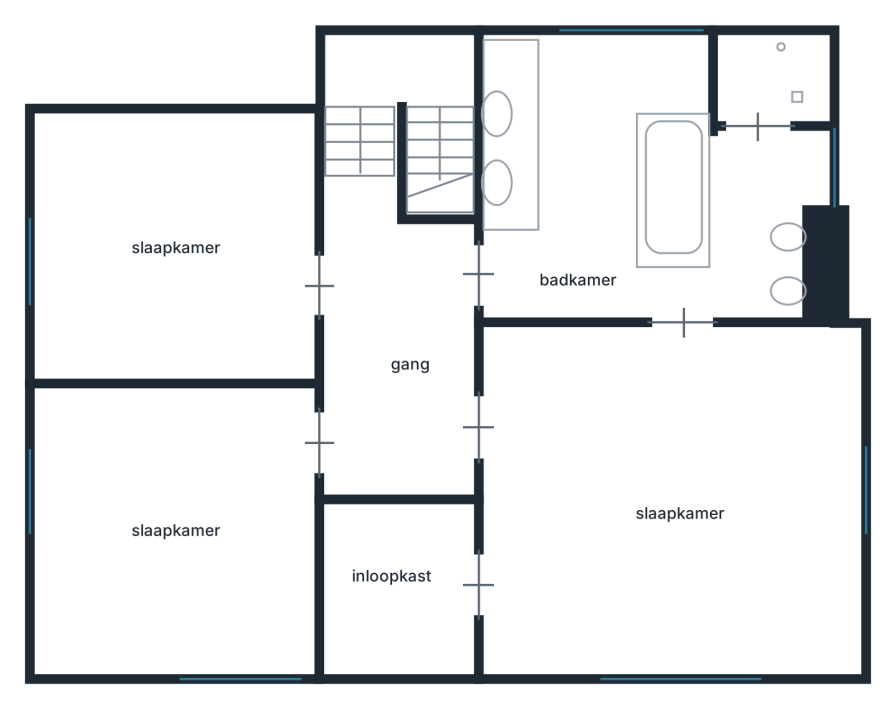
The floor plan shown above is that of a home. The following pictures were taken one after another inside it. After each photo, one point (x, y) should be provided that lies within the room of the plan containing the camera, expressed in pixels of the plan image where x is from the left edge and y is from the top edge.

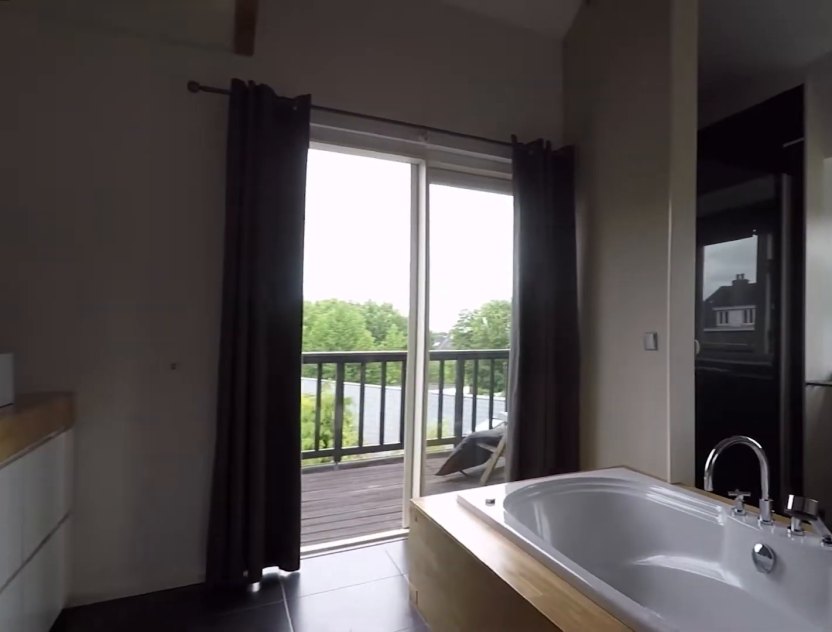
(693, 96)
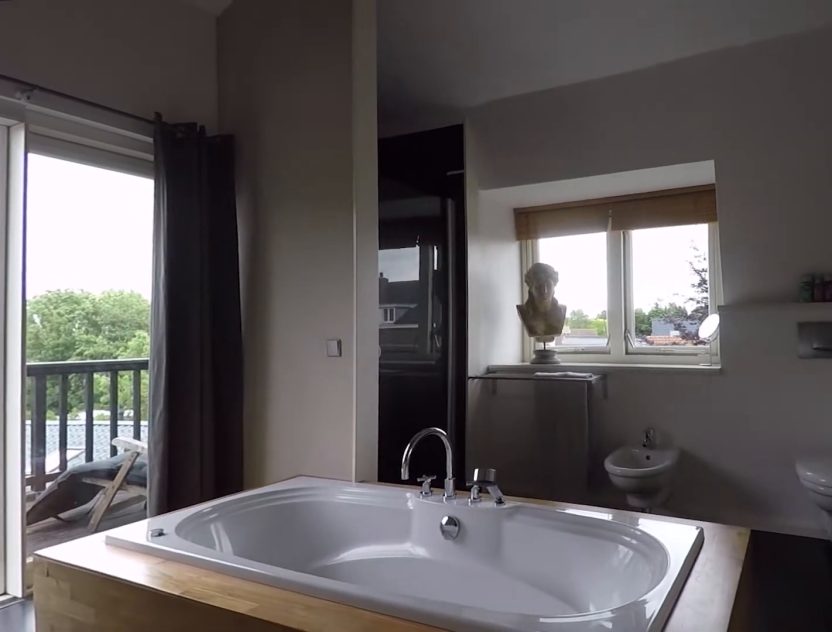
(693, 96)
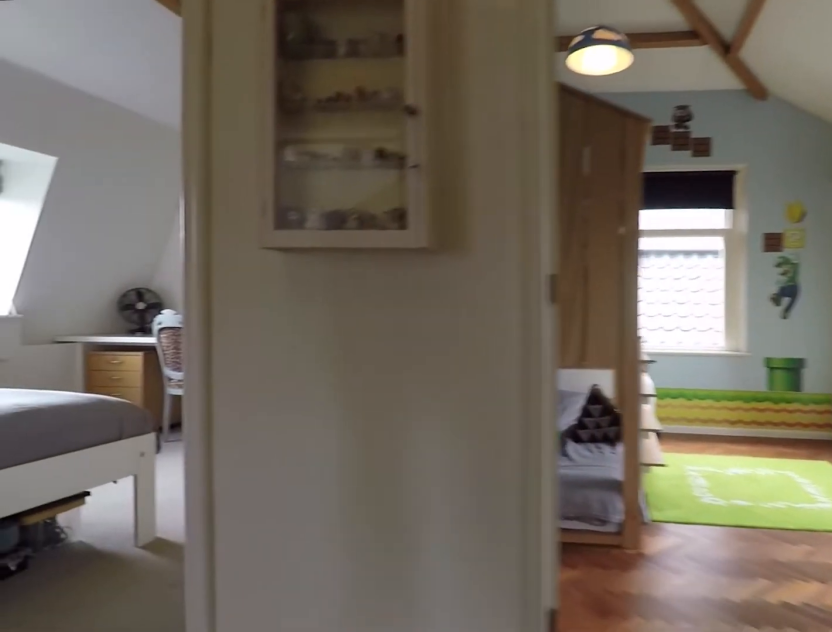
(397, 348)
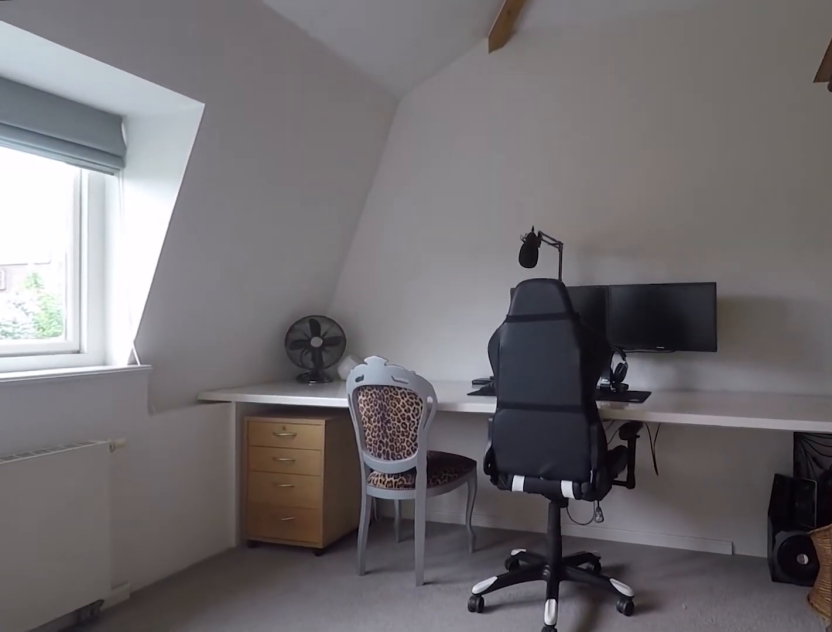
(176, 528)
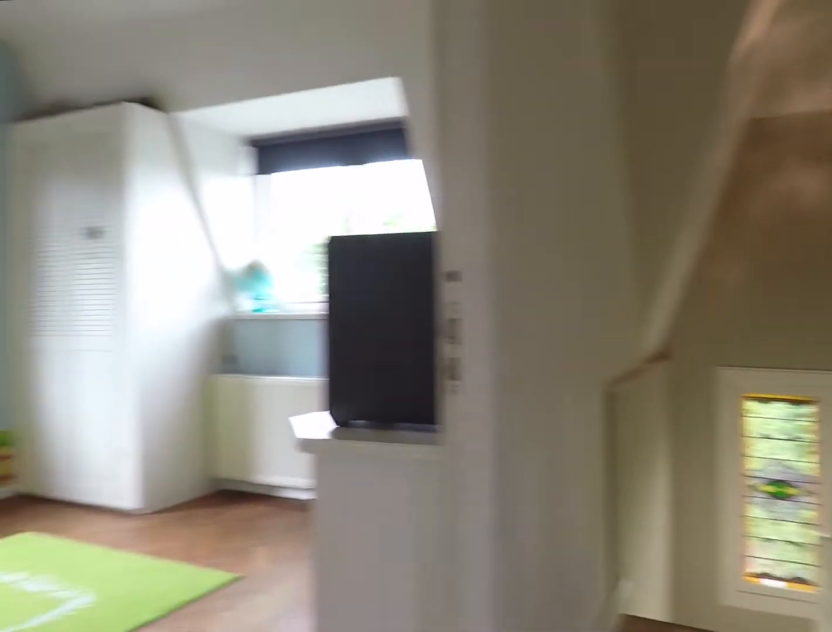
(397, 348)
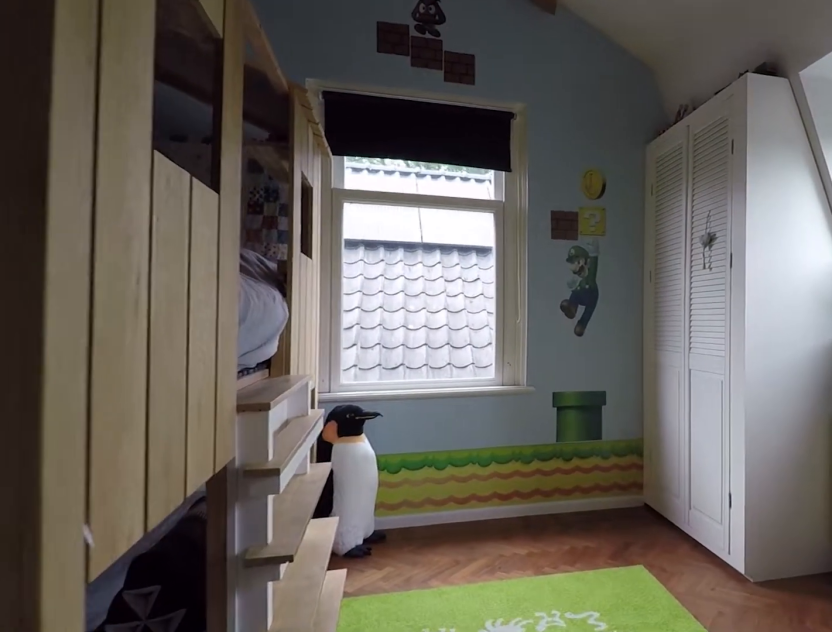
(176, 254)
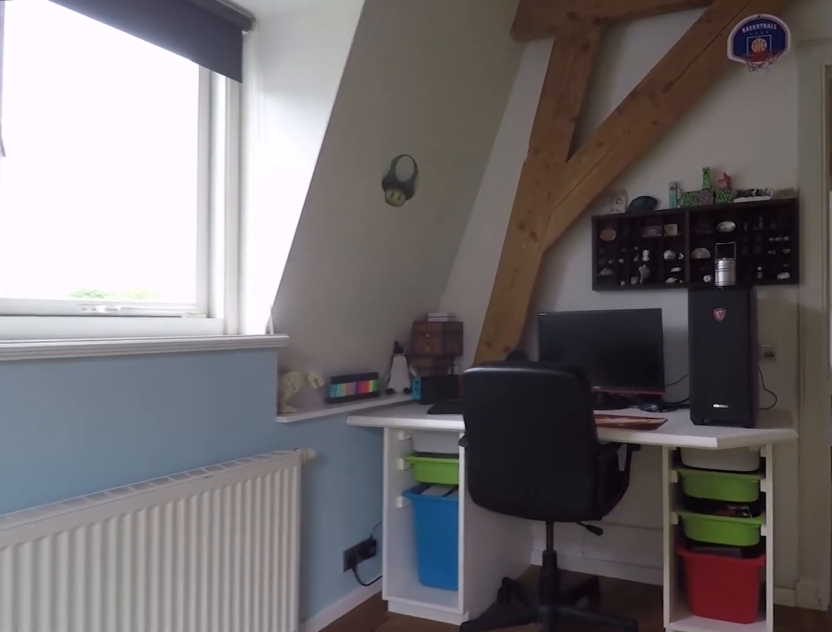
(176, 254)
